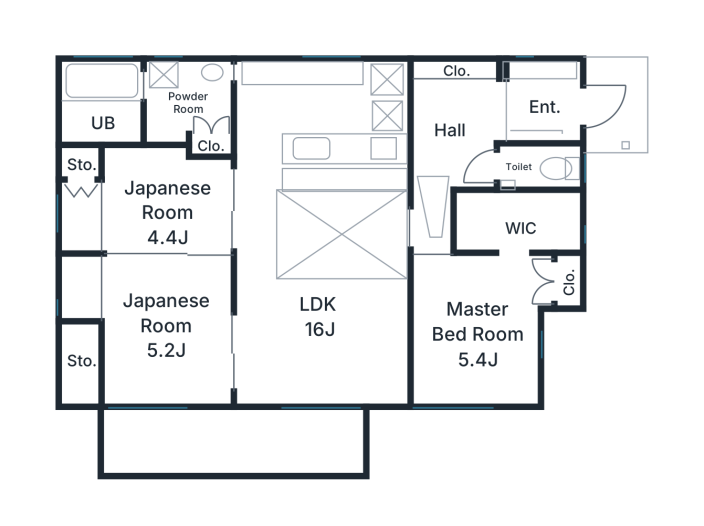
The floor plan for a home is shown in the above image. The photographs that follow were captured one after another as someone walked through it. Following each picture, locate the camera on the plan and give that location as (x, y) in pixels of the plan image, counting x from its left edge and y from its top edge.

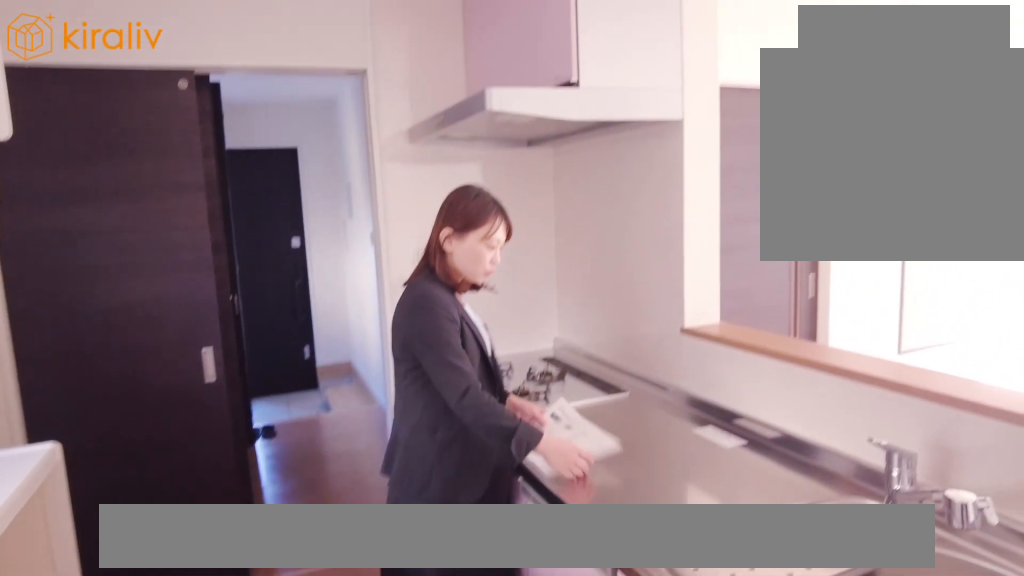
(305, 117)
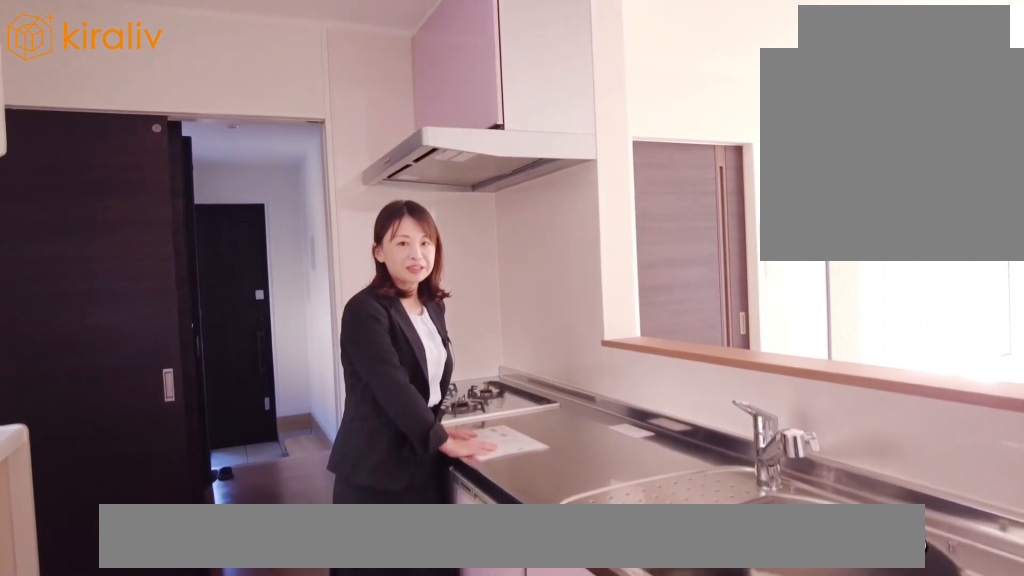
(305, 120)
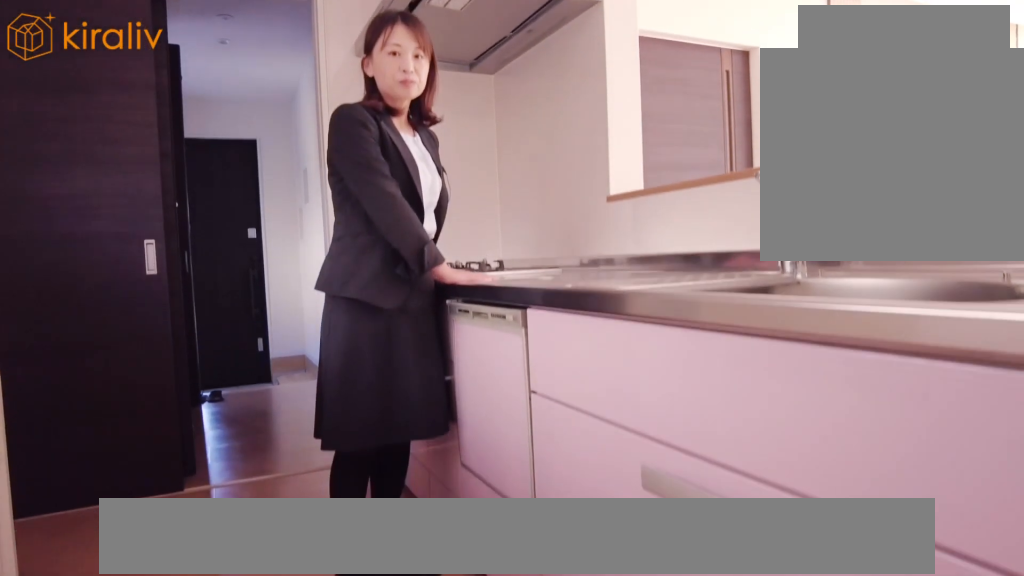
(306, 115)
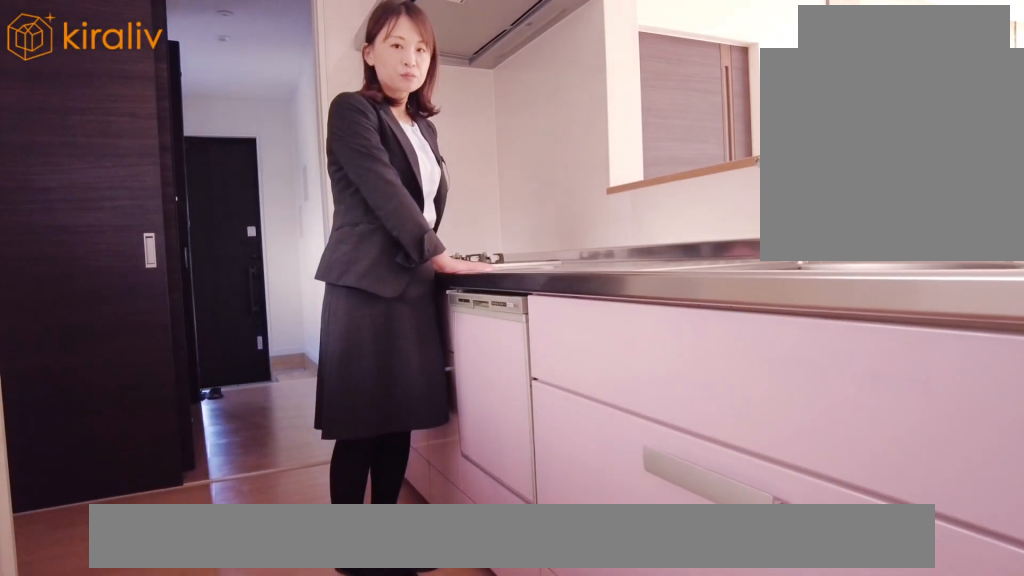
(305, 118)
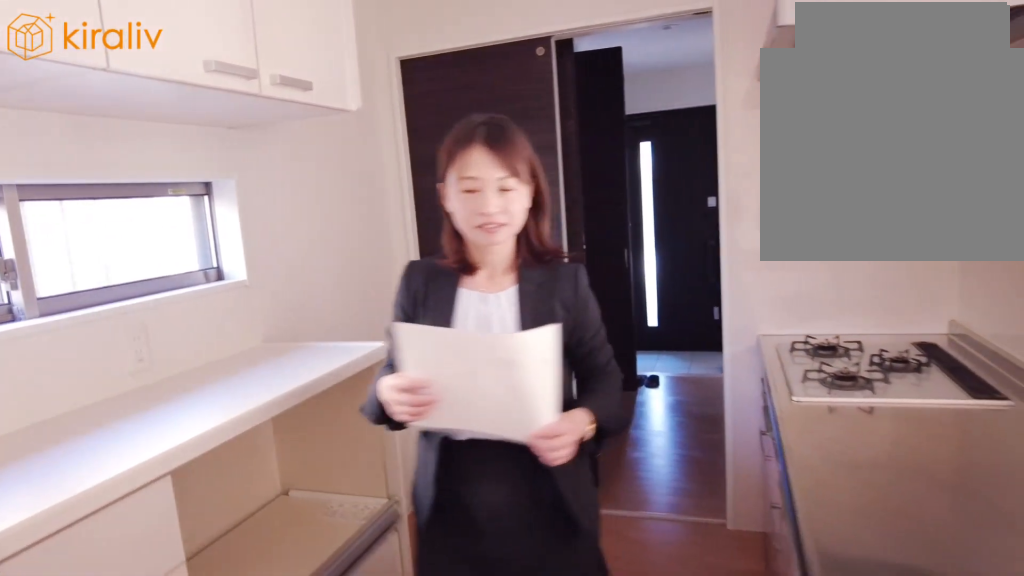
(282, 118)
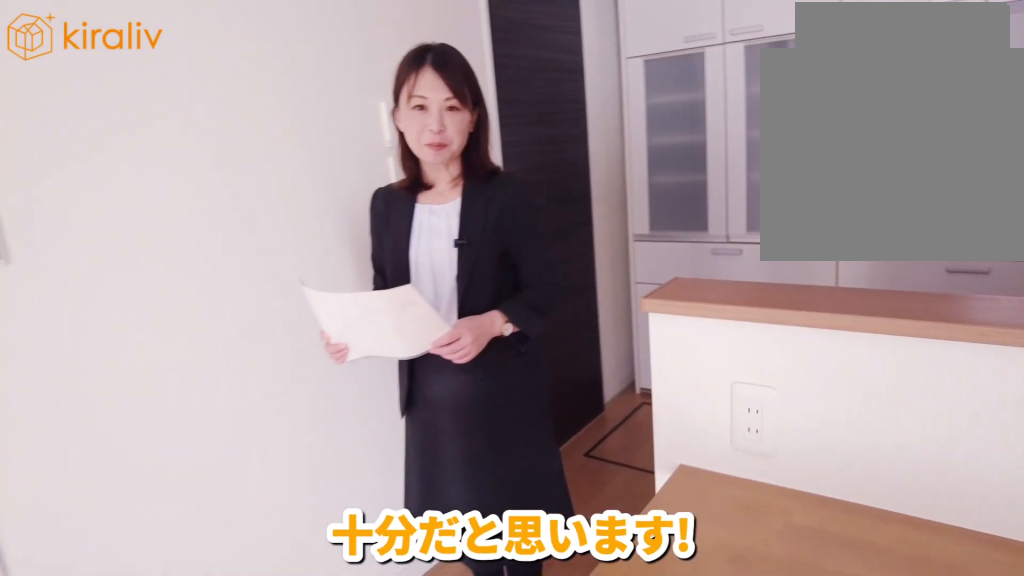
(258, 173)
